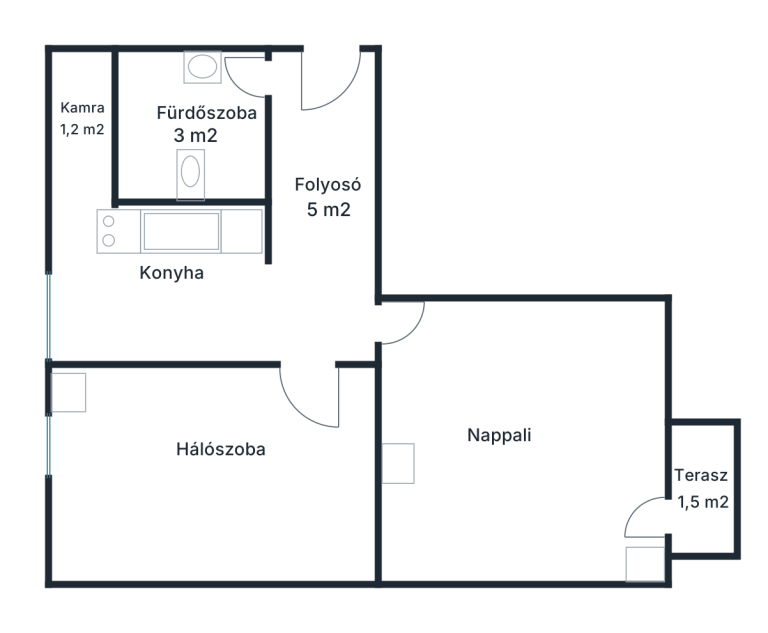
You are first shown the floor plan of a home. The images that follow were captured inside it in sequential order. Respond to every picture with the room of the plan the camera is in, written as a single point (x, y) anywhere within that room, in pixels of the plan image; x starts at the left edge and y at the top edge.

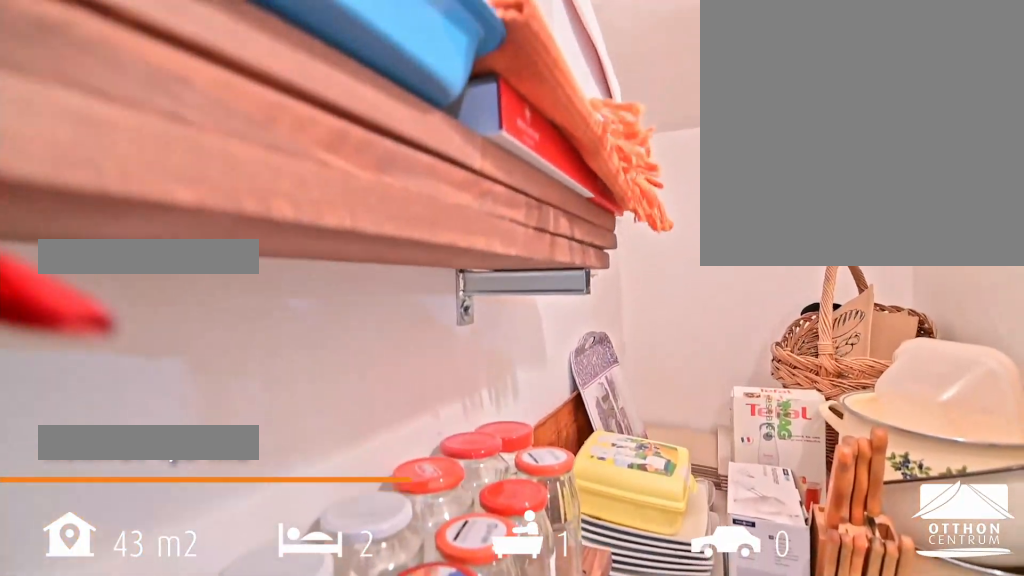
(80, 113)
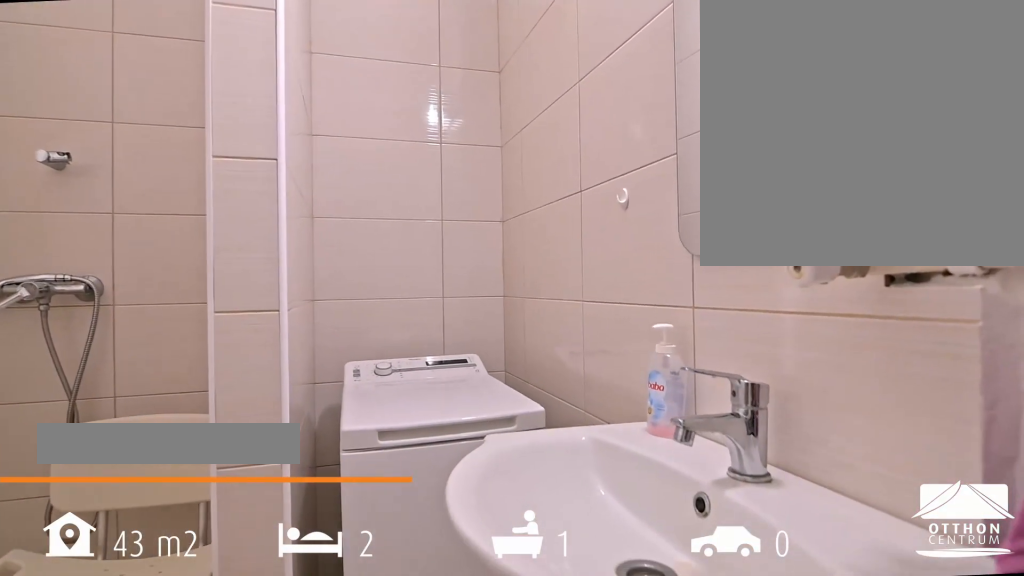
(189, 131)
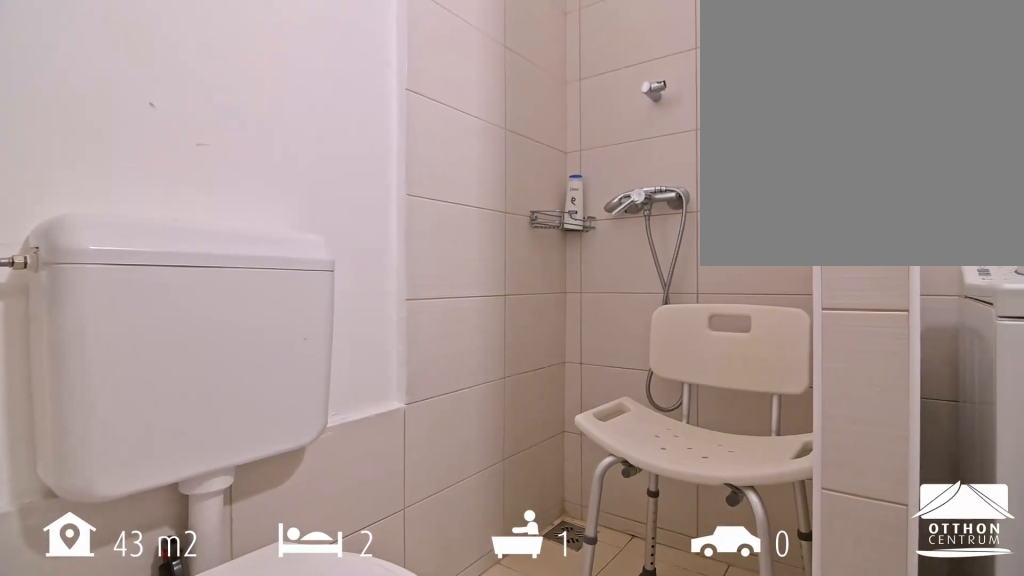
(189, 131)
